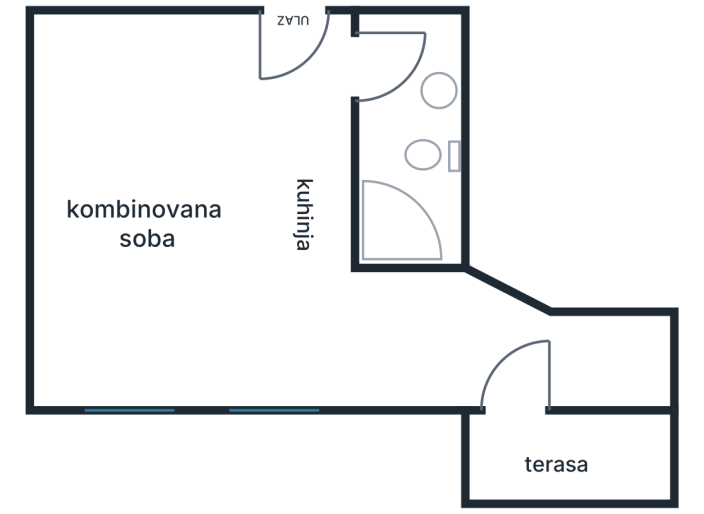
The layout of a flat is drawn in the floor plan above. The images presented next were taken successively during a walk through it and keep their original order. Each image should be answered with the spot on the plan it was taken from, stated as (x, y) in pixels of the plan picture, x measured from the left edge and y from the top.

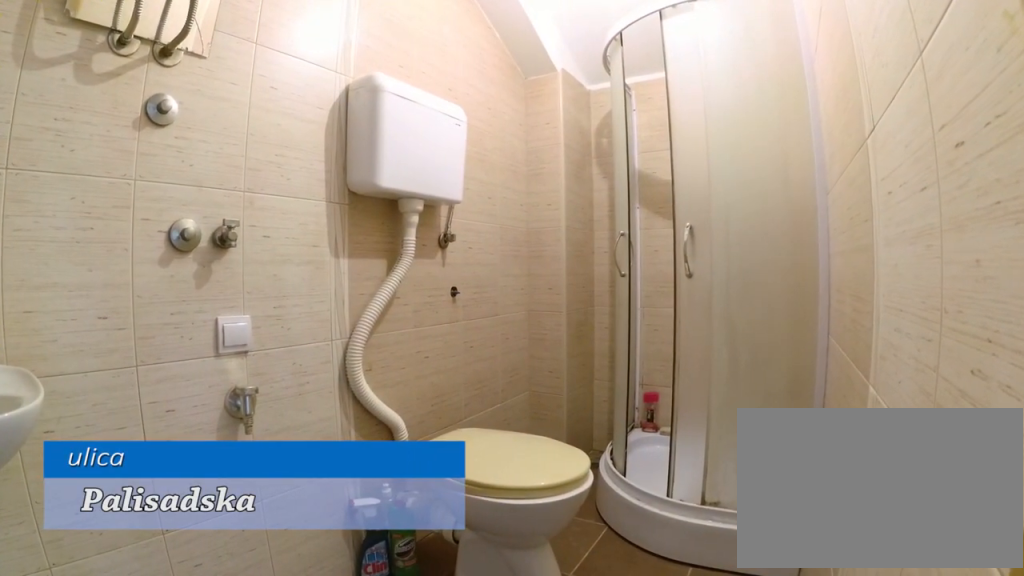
(369, 48)
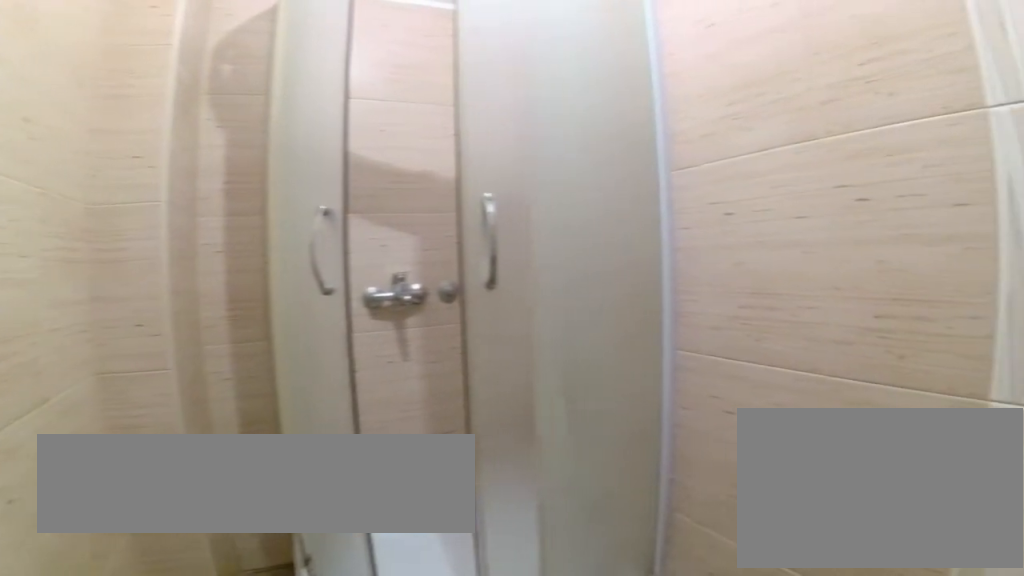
(416, 87)
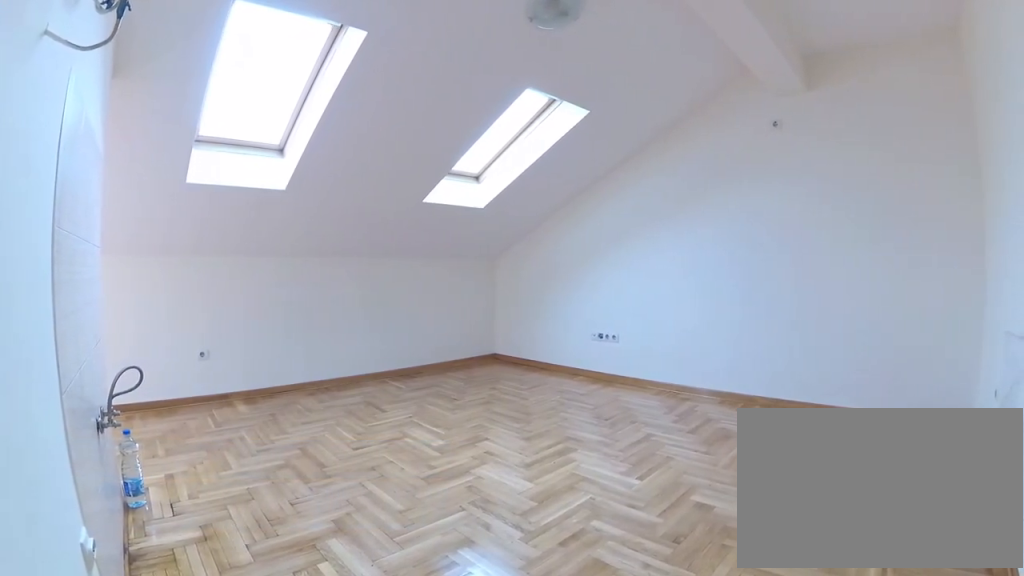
(341, 46)
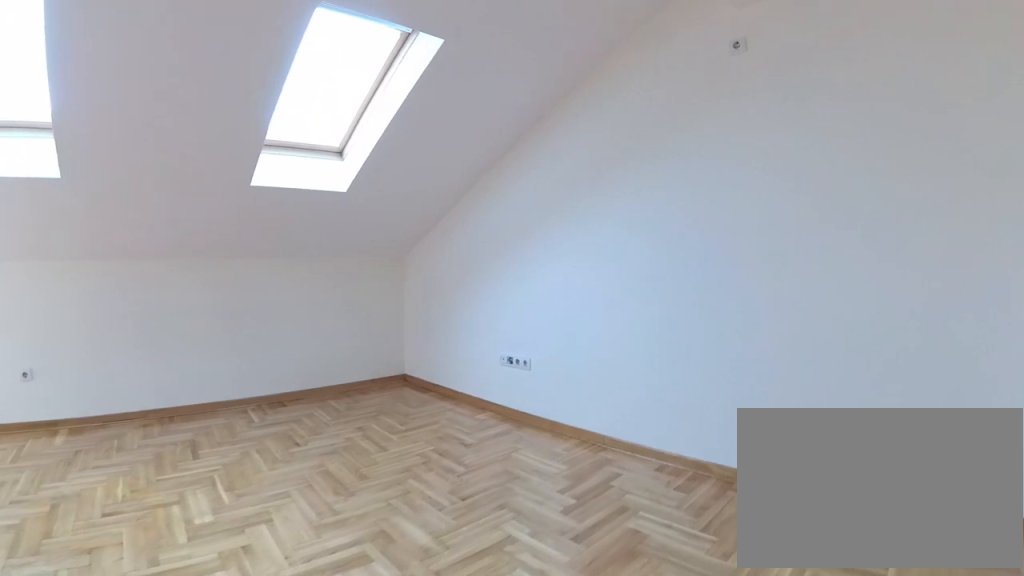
(219, 72)
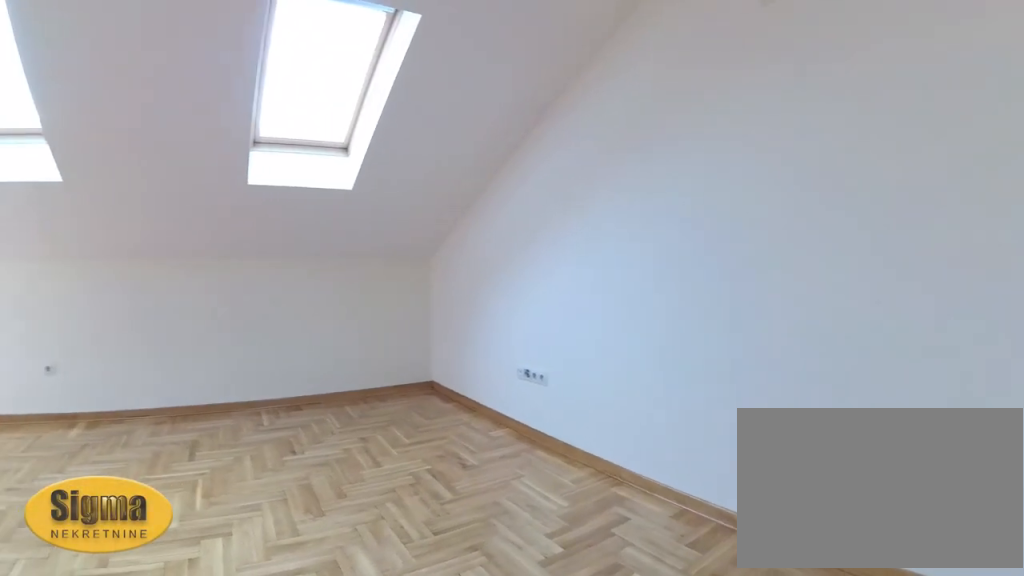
(184, 86)
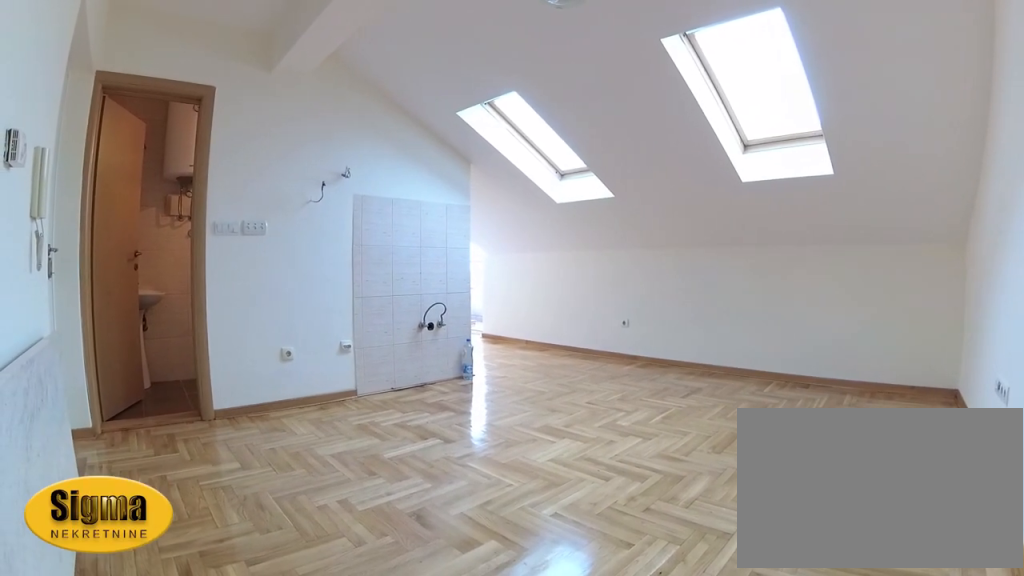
(93, 57)
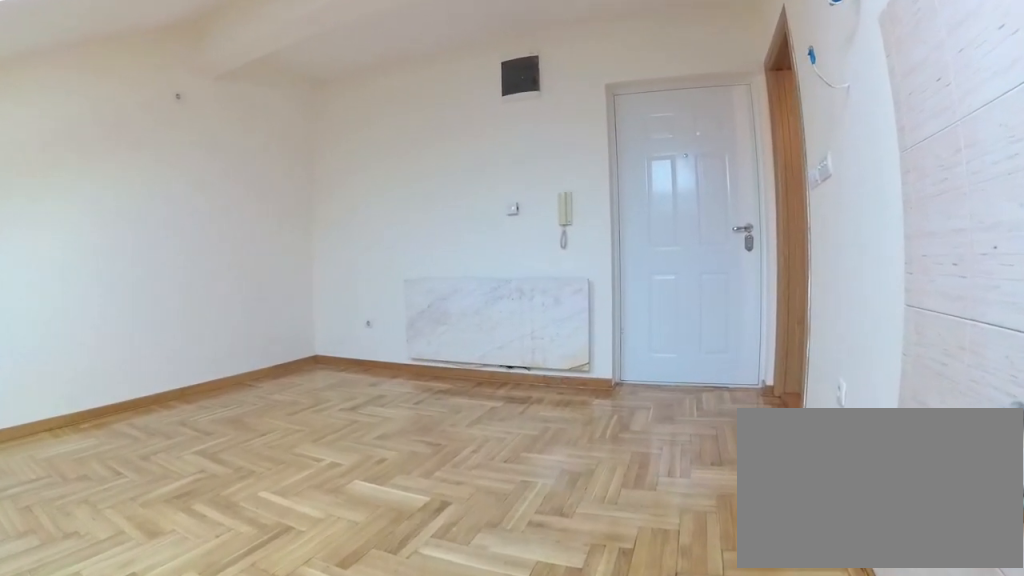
(317, 293)
